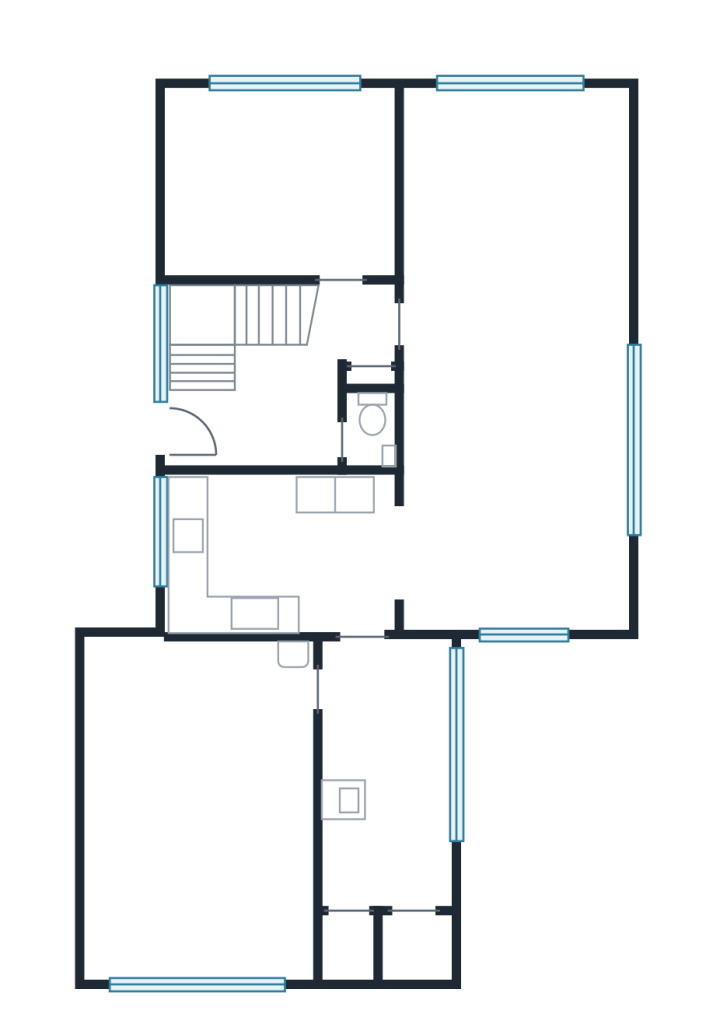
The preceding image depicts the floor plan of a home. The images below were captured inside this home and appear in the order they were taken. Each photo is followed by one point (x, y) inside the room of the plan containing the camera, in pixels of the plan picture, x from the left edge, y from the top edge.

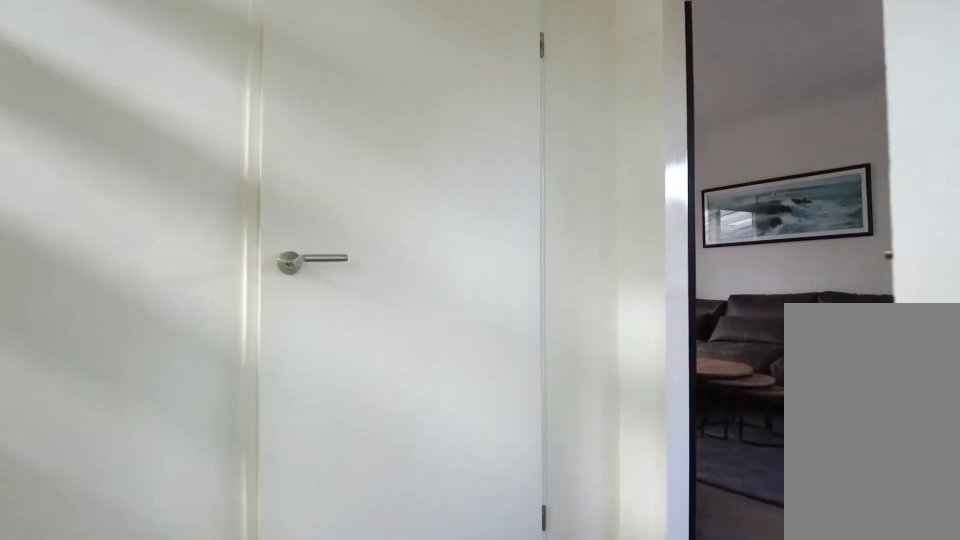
(287, 393)
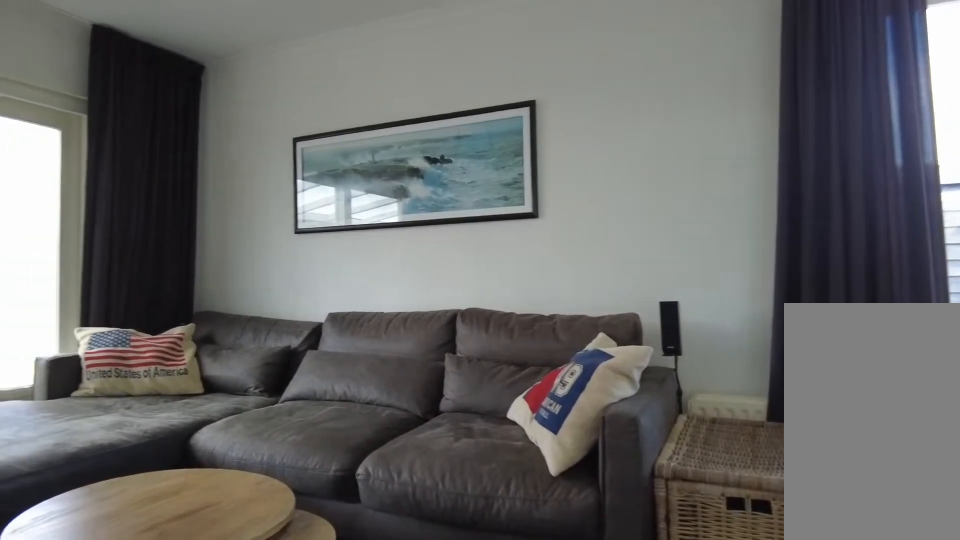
(481, 391)
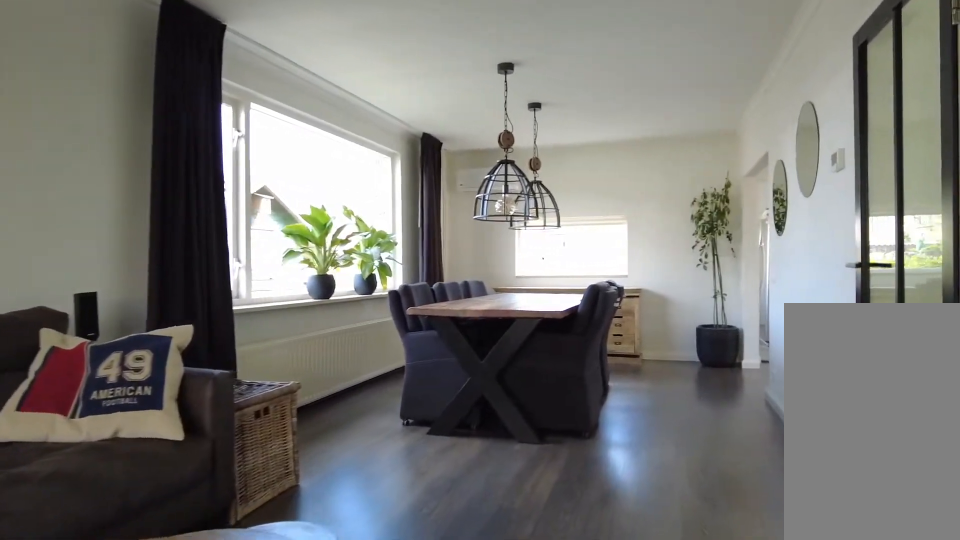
(480, 393)
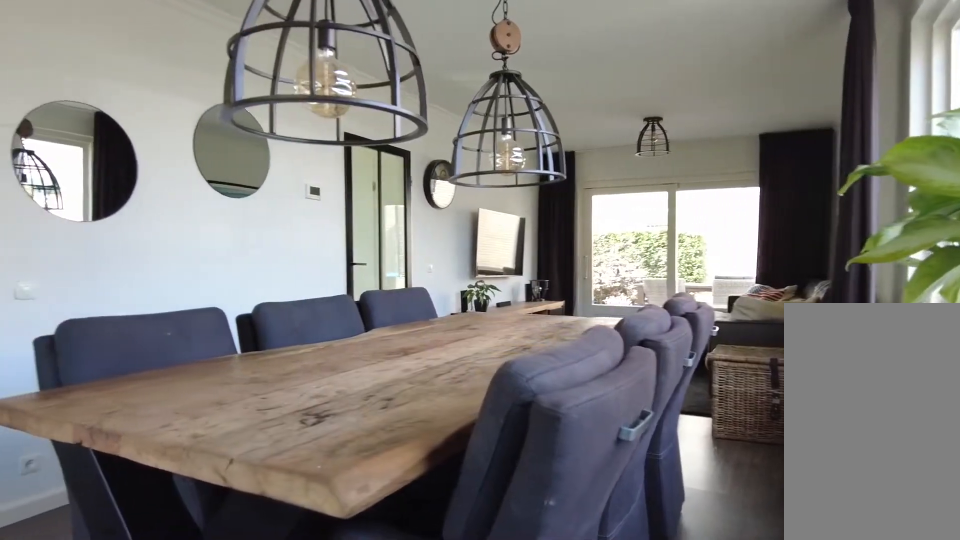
(480, 393)
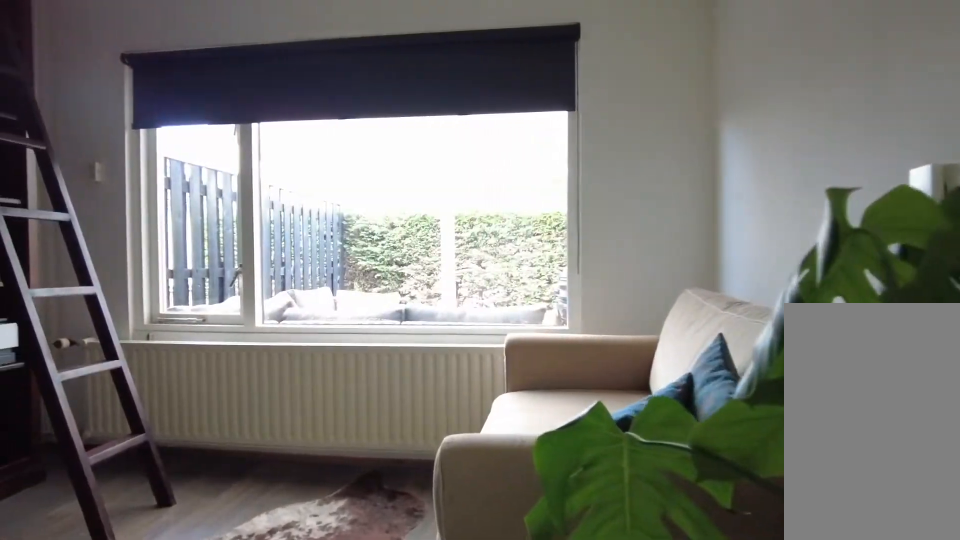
(283, 185)
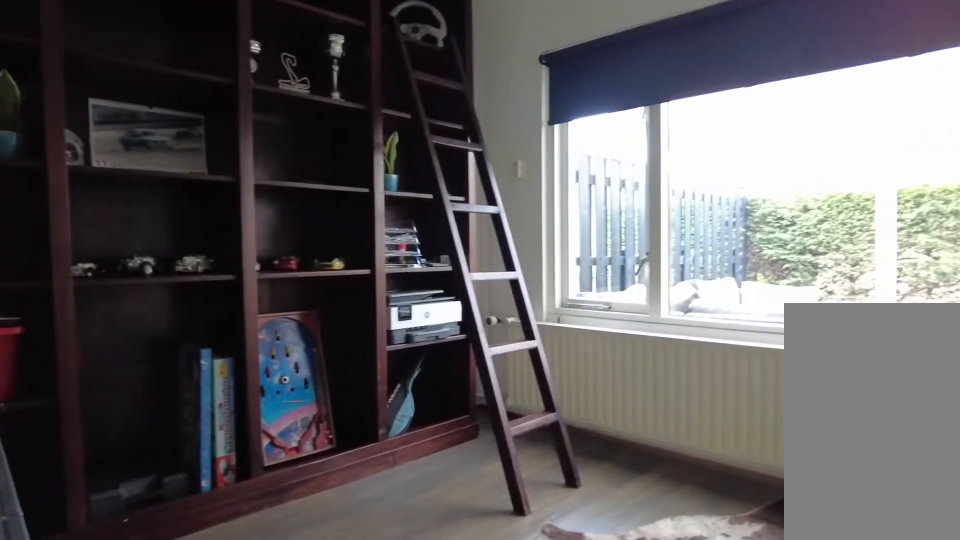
(283, 185)
